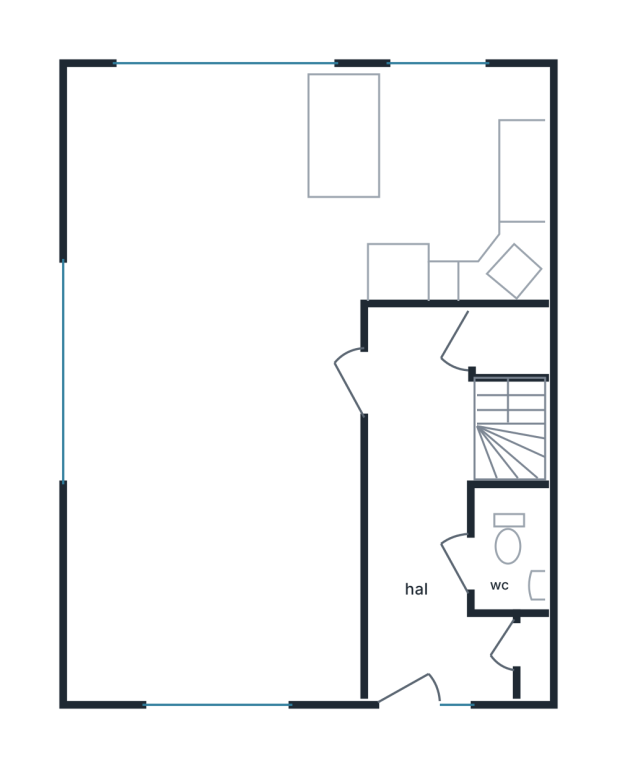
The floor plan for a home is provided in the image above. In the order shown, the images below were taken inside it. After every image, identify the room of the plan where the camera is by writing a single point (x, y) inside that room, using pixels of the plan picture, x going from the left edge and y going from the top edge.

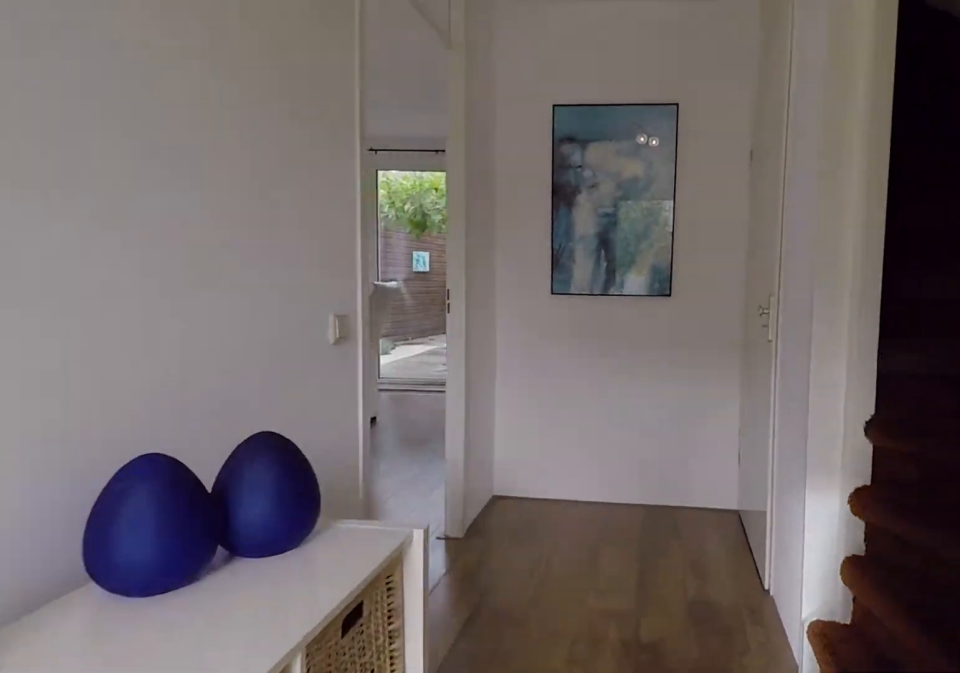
(424, 518)
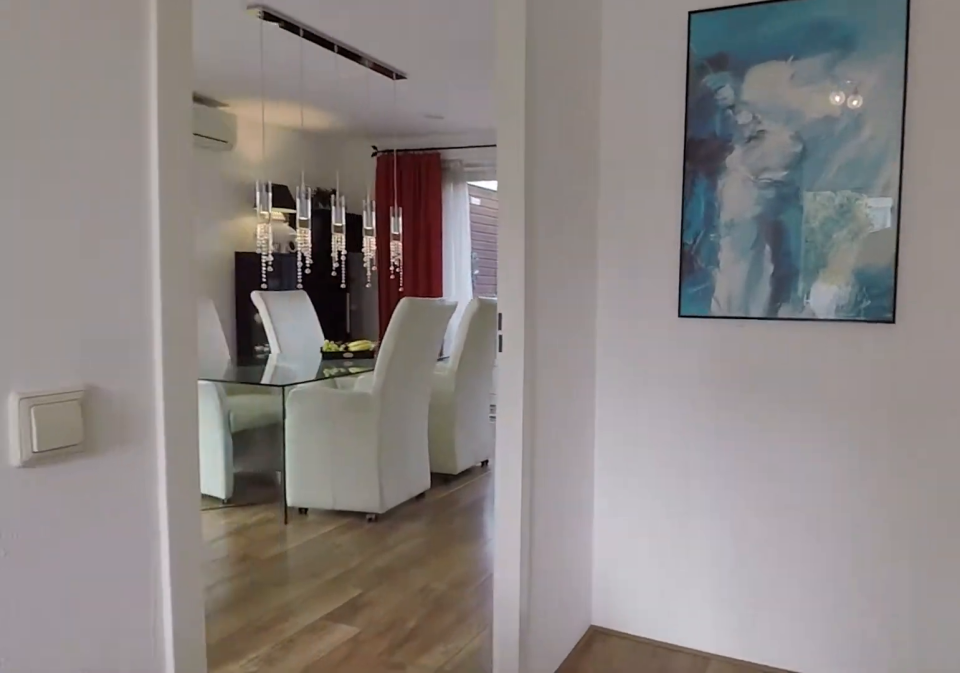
(424, 518)
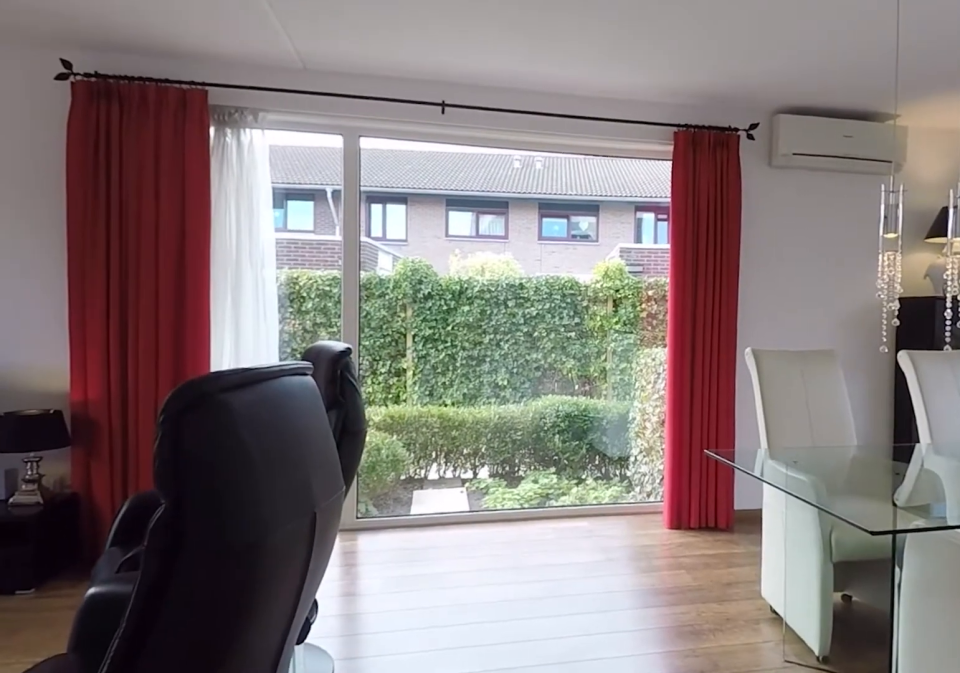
(215, 544)
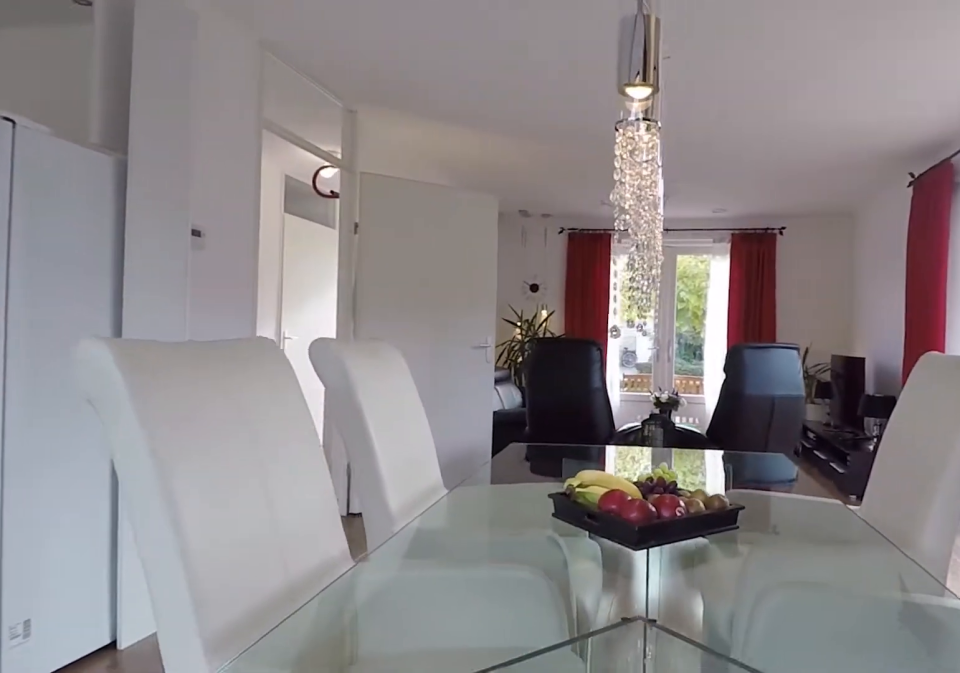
(218, 538)
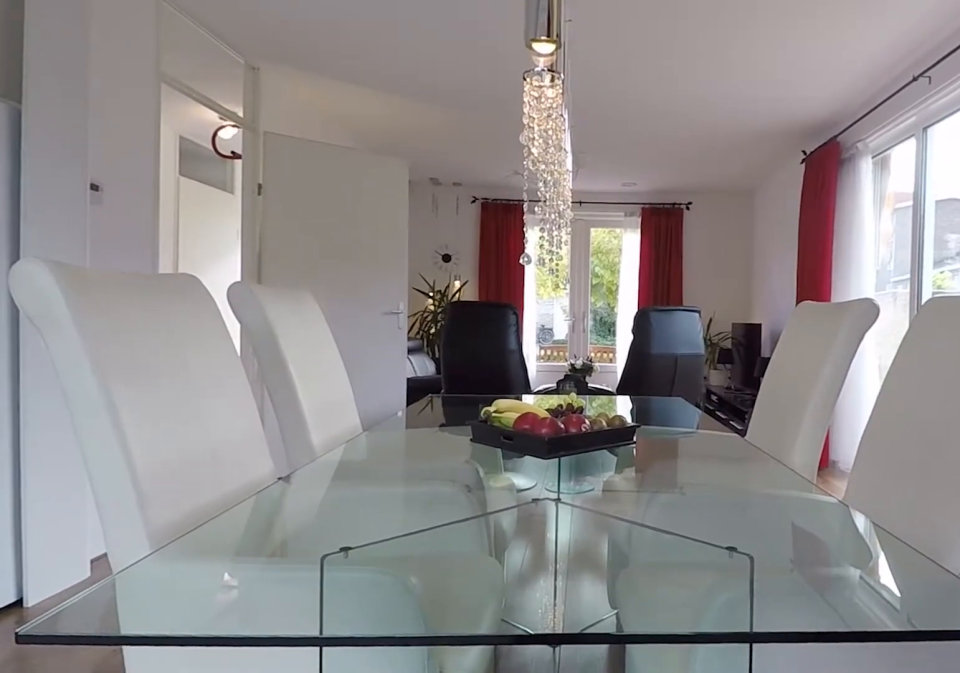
(272, 538)
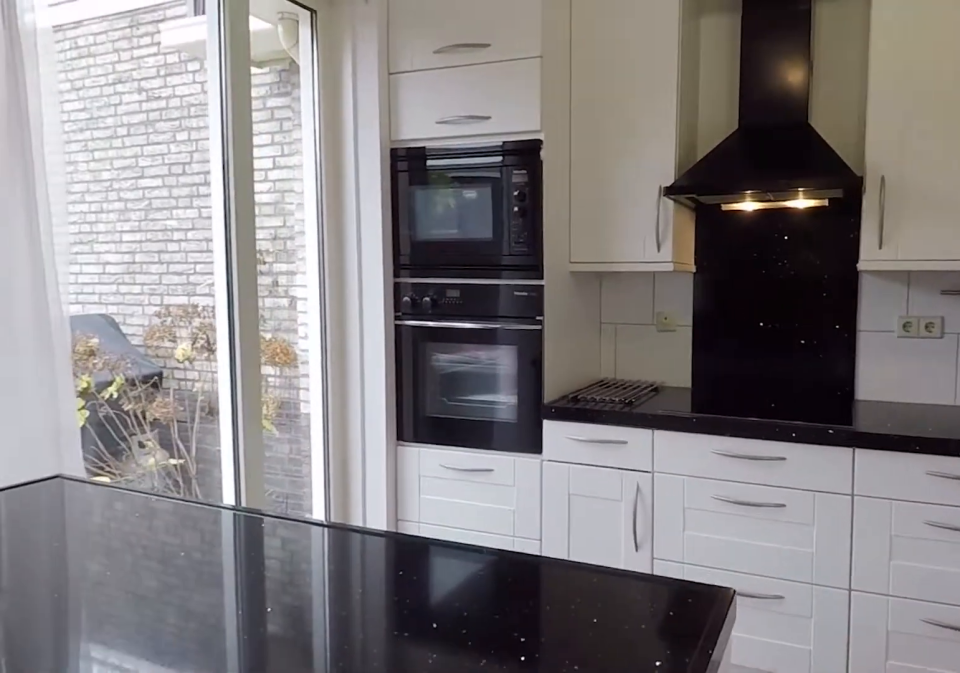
(477, 240)
